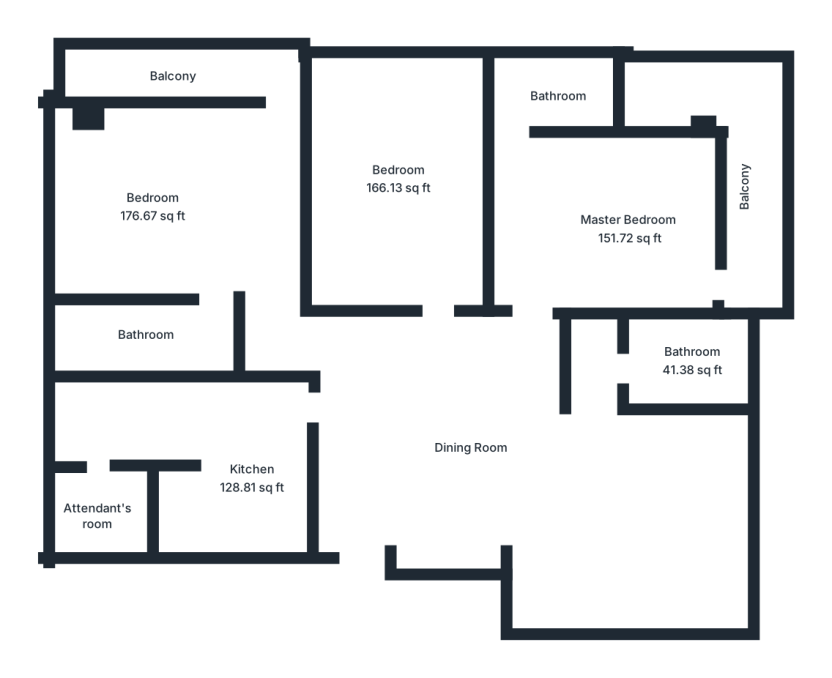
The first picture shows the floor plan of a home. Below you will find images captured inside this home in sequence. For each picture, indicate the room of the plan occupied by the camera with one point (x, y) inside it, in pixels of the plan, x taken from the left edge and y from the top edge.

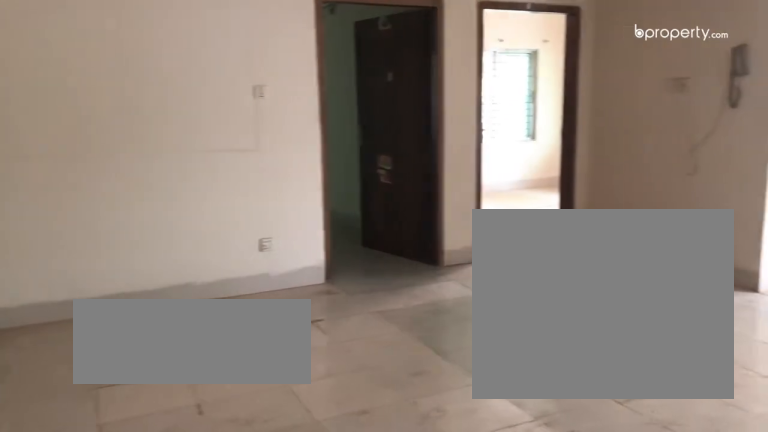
(461, 446)
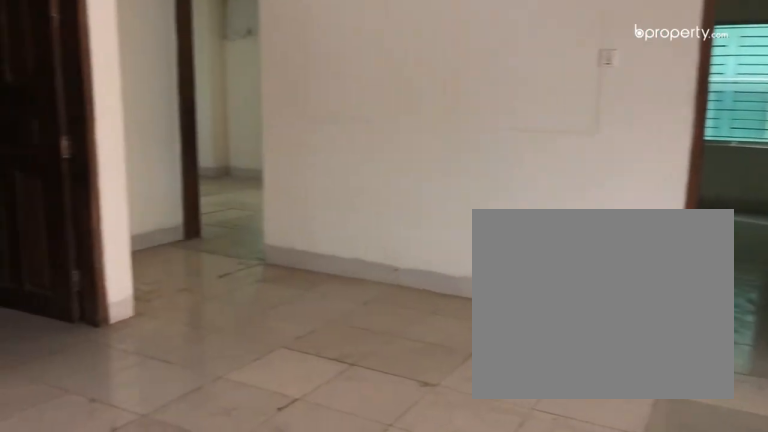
(461, 446)
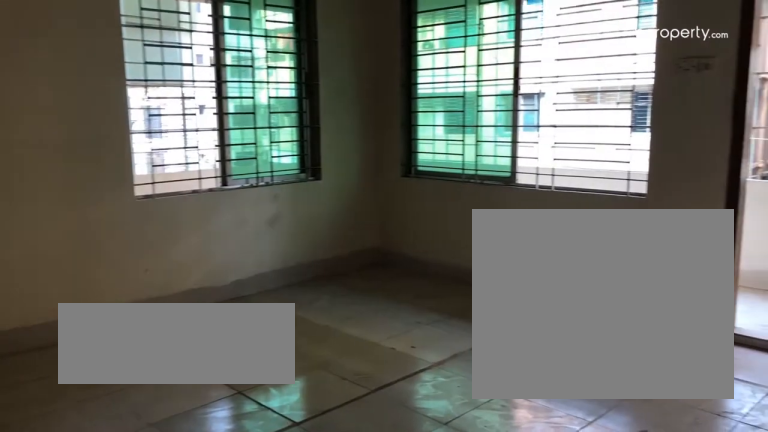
(625, 229)
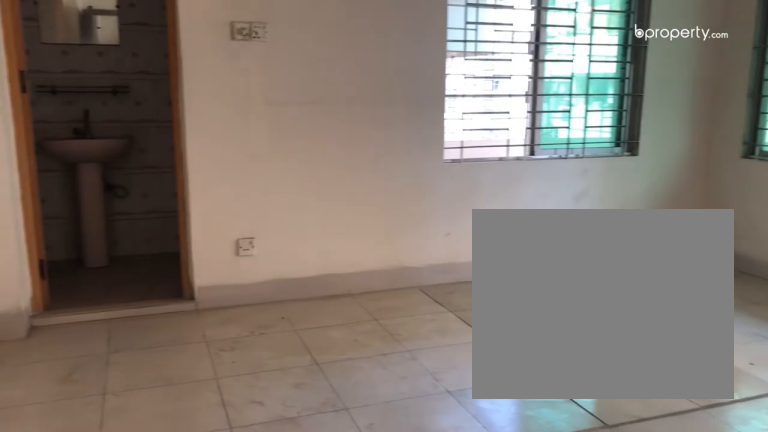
(625, 229)
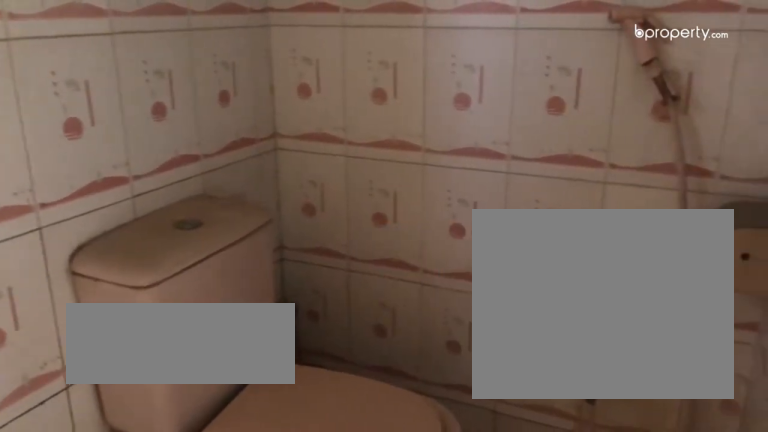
(561, 95)
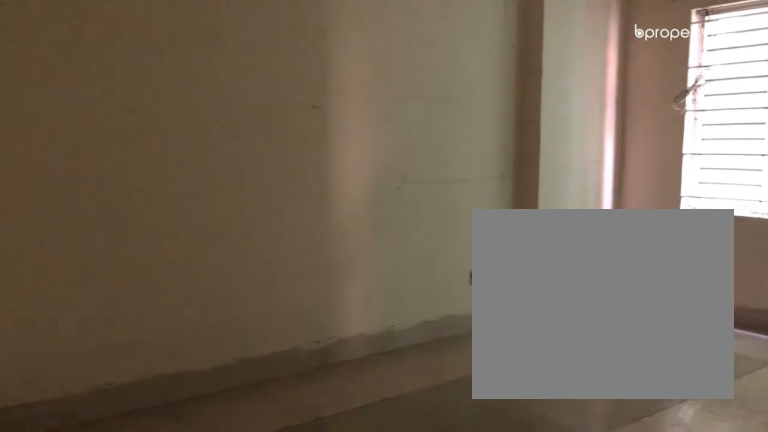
(403, 171)
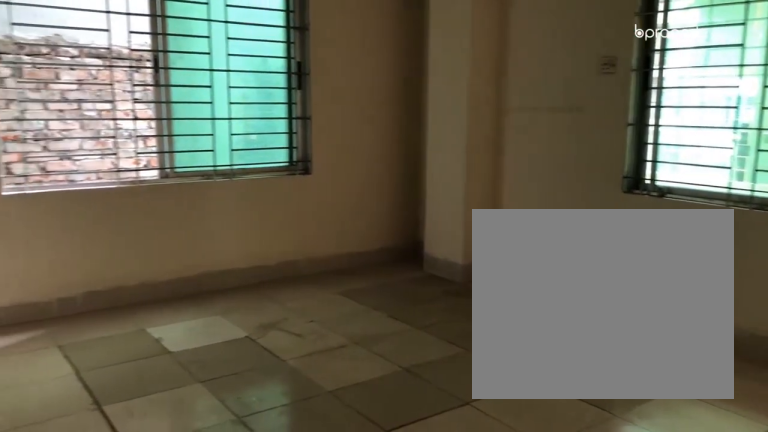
(150, 213)
